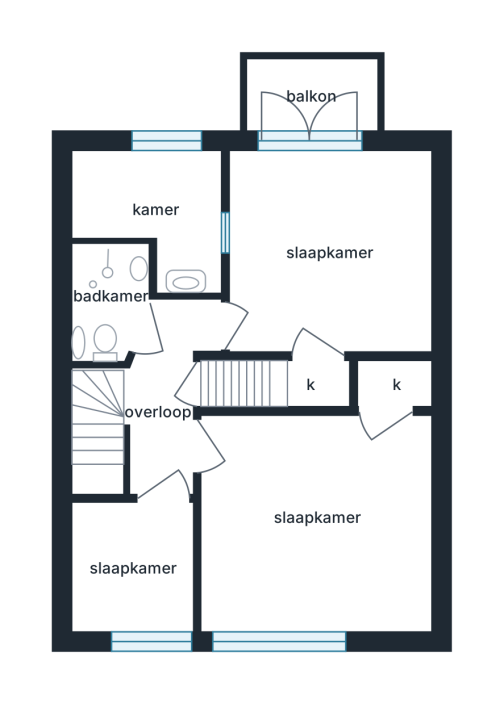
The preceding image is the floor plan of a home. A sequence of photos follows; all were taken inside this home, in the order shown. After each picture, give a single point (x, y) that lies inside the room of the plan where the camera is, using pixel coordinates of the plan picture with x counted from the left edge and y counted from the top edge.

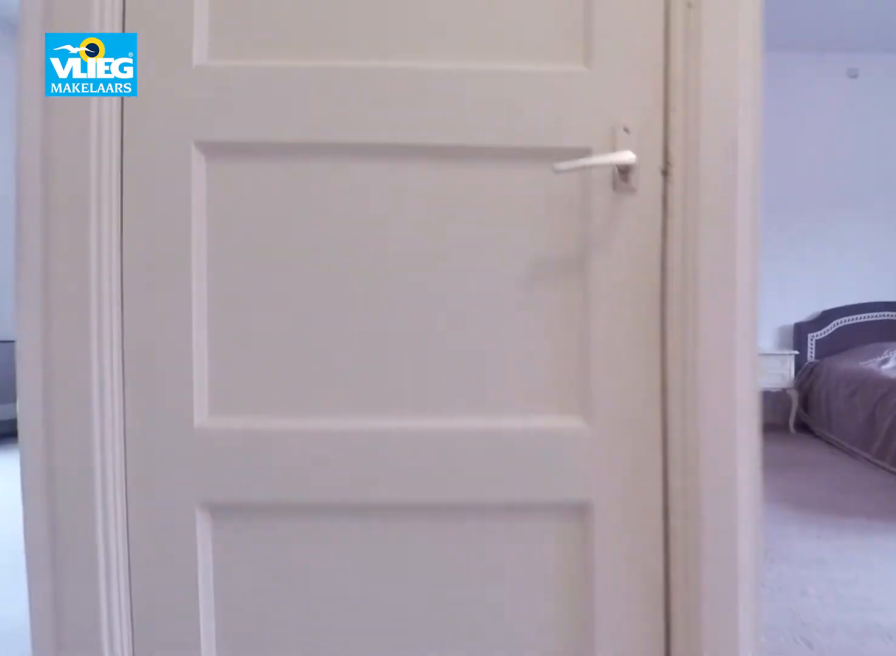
(152, 406)
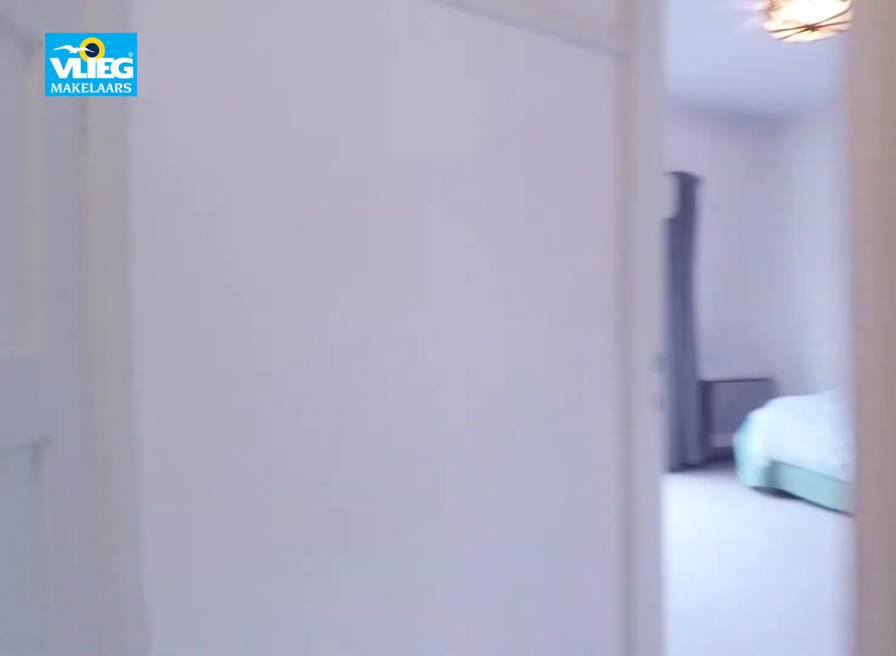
(152, 406)
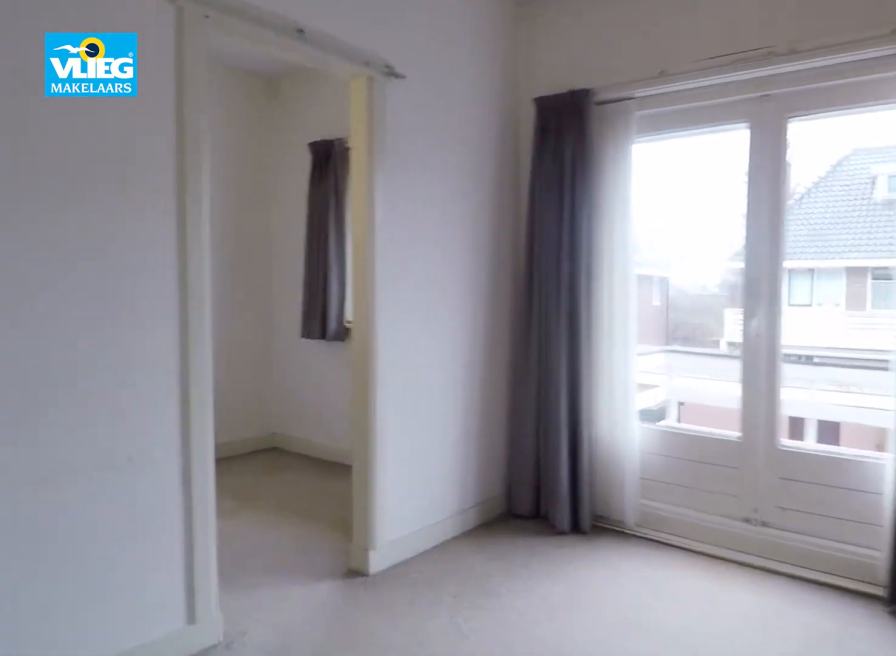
(301, 333)
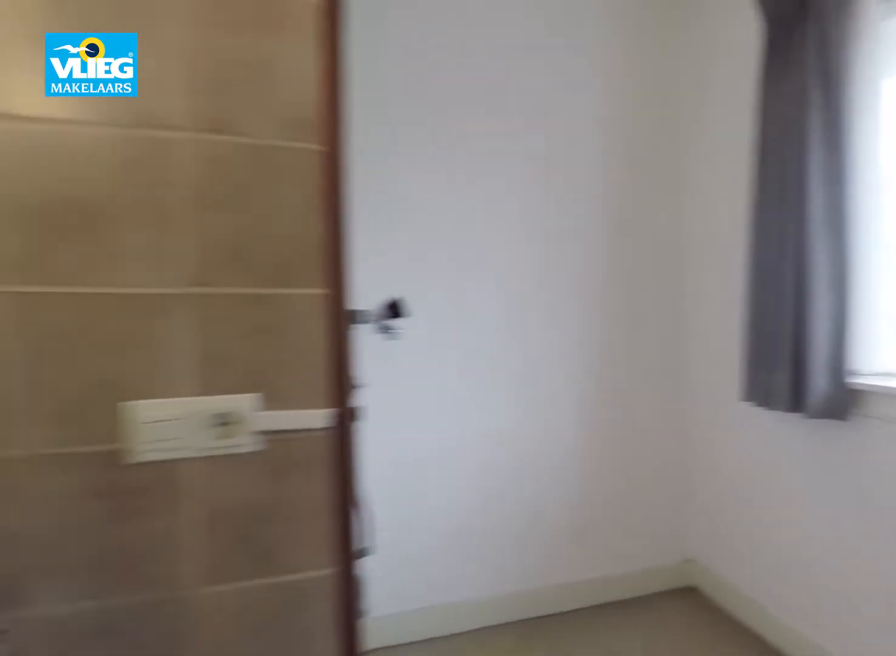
(137, 196)
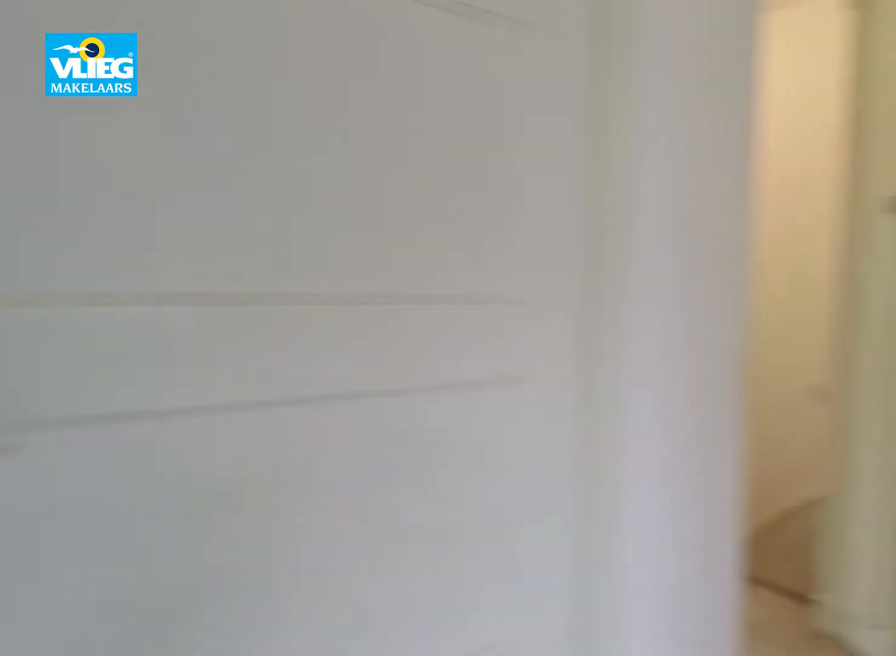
(301, 333)
